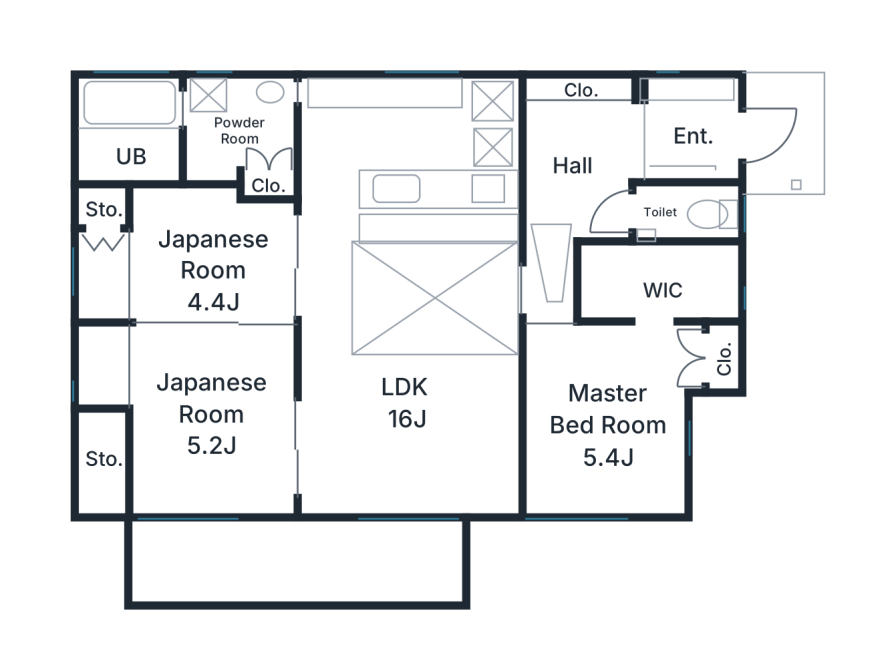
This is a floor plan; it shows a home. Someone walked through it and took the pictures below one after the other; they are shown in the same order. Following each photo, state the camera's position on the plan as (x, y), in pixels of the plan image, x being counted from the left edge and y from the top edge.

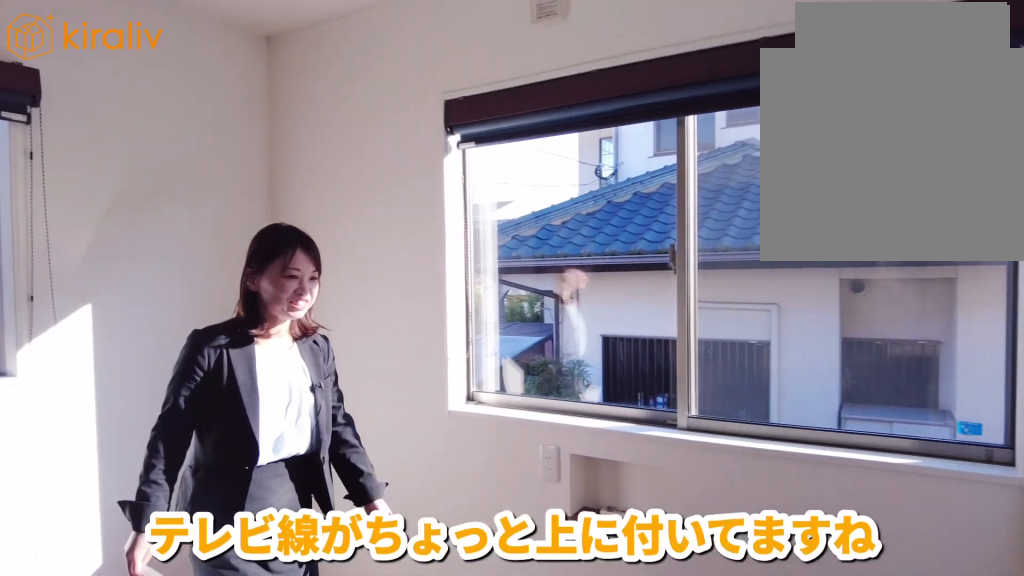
(649, 487)
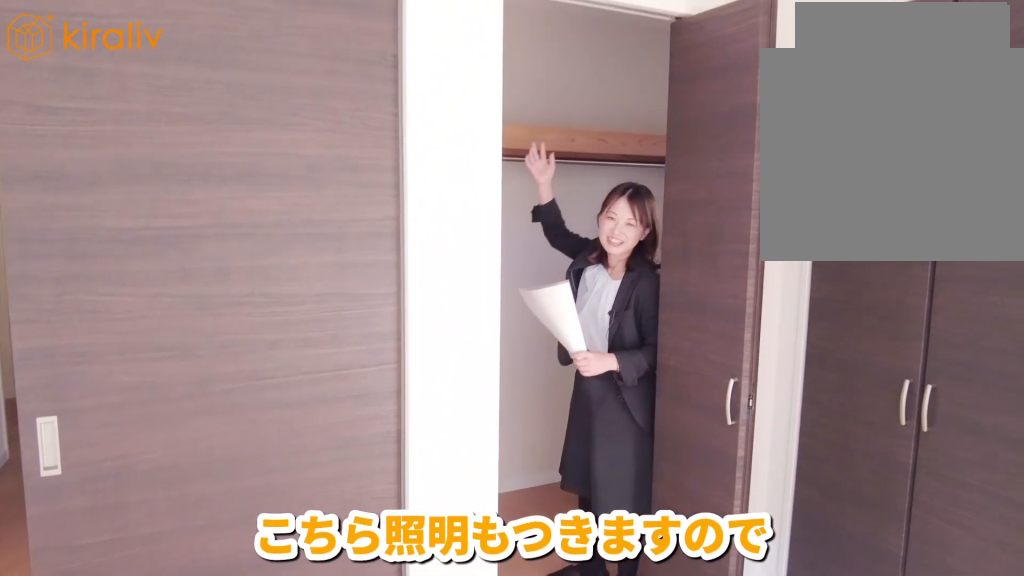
(632, 383)
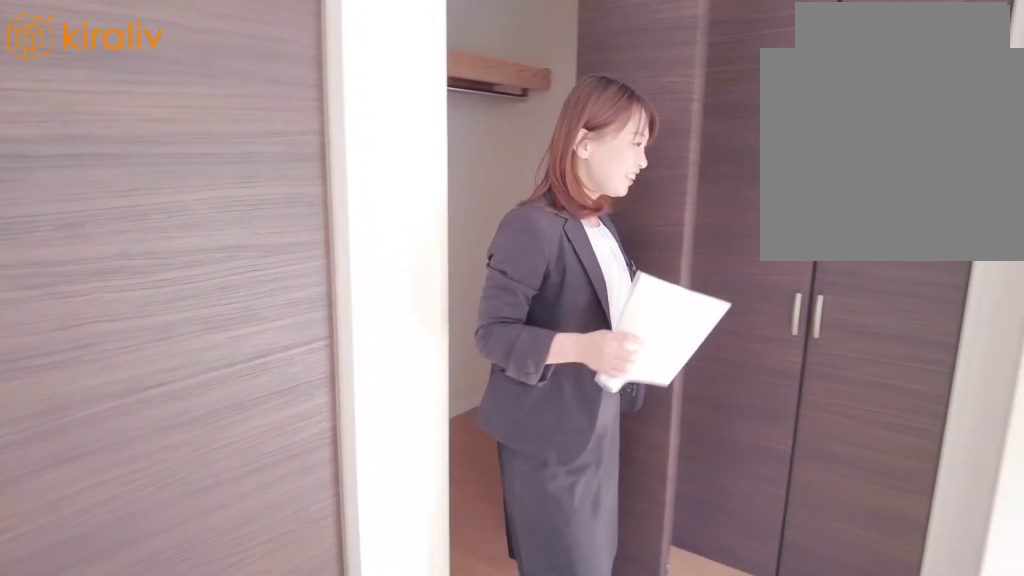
(622, 387)
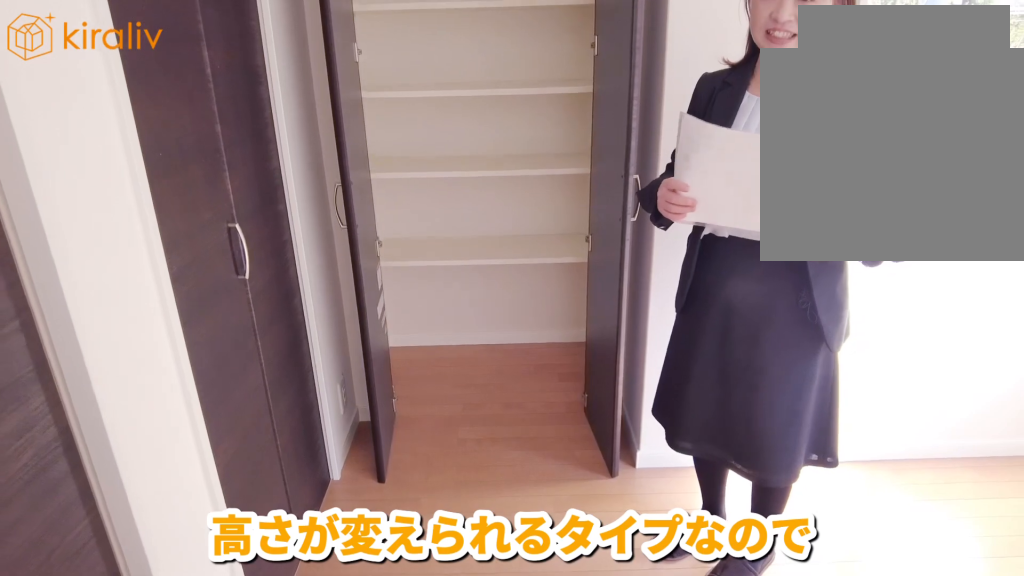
(605, 387)
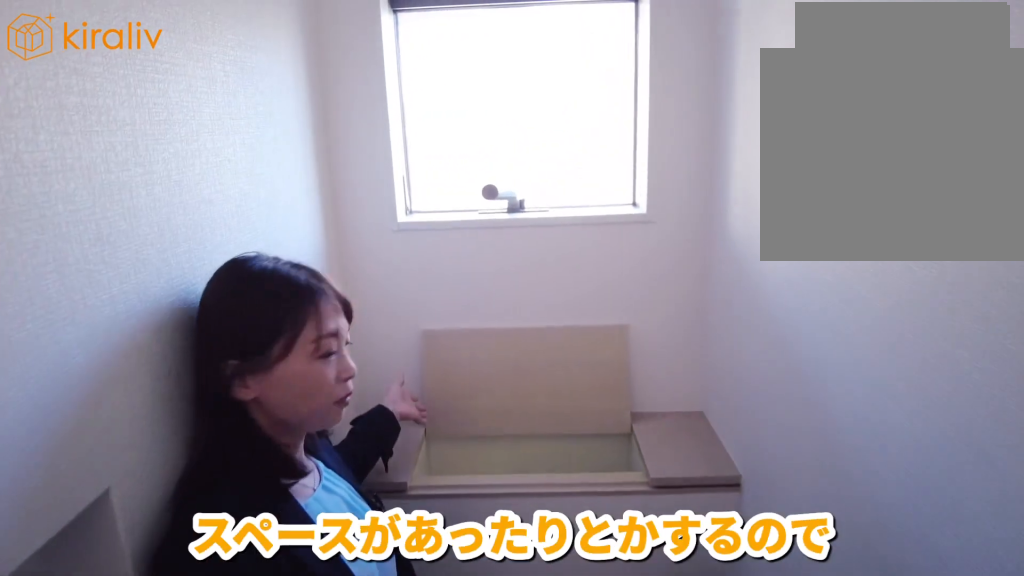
(636, 227)
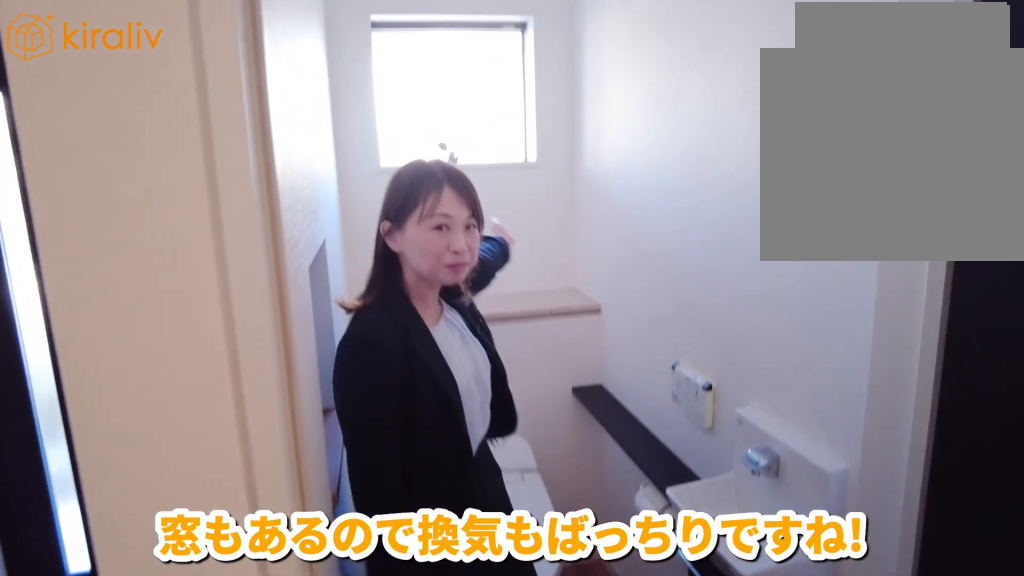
(618, 223)
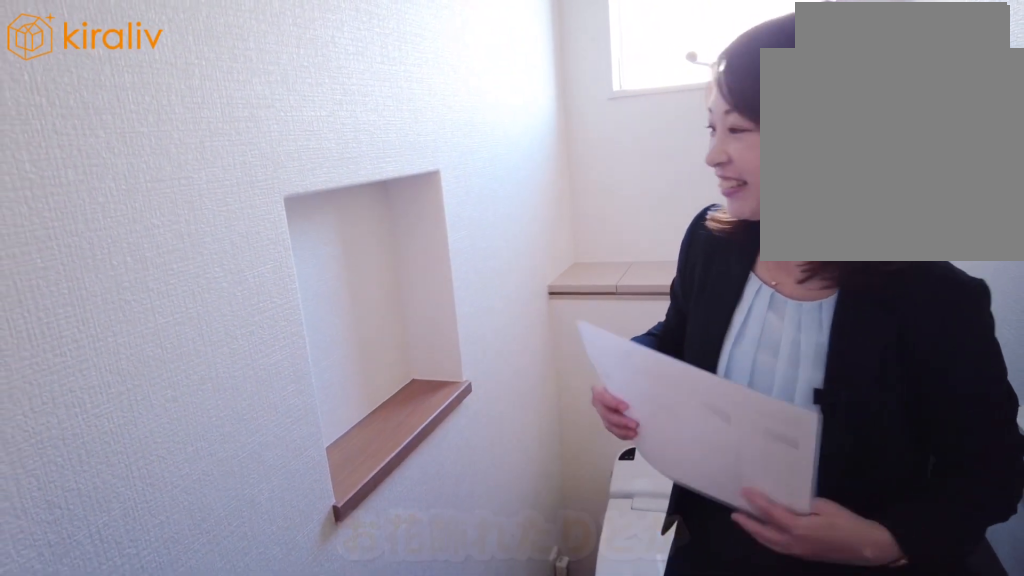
(609, 225)
